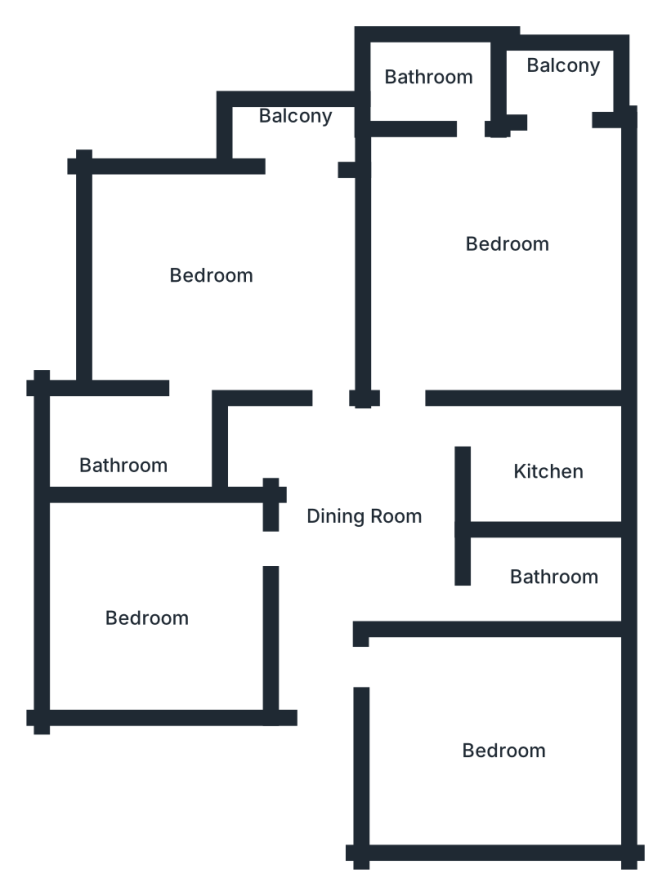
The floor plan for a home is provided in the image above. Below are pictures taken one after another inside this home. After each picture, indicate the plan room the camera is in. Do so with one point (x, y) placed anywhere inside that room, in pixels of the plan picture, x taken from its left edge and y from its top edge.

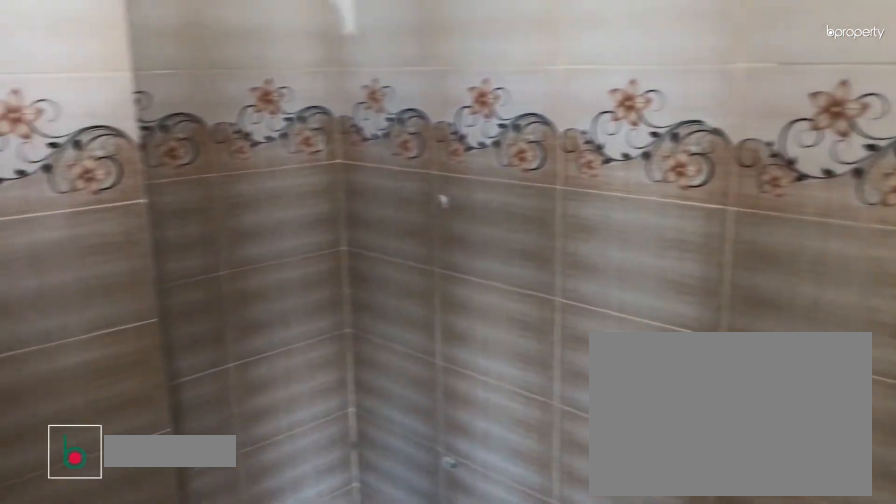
(423, 80)
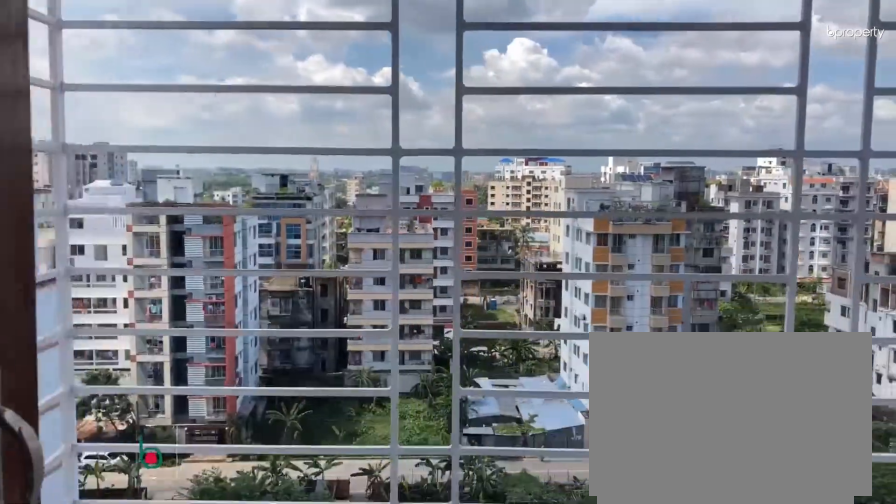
(555, 73)
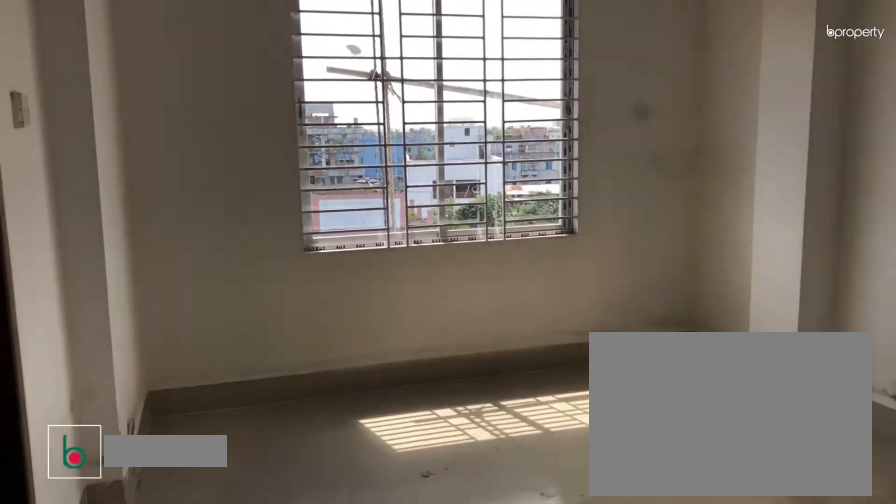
(223, 289)
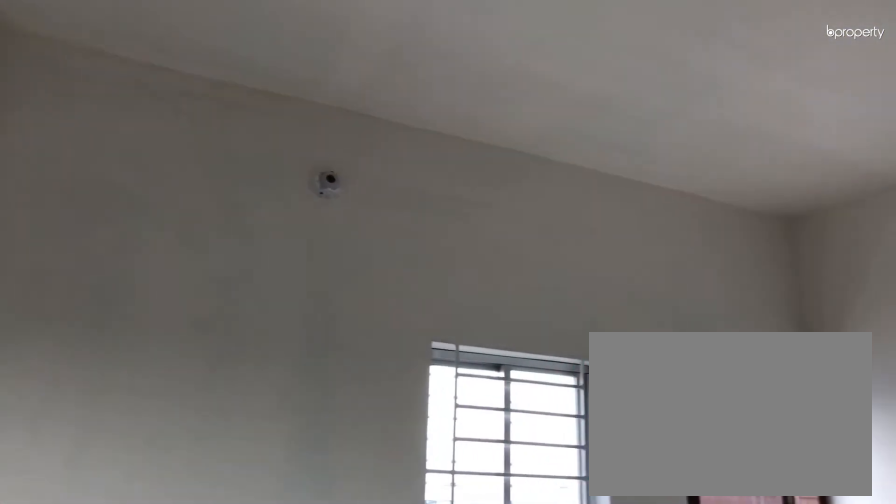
(223, 289)
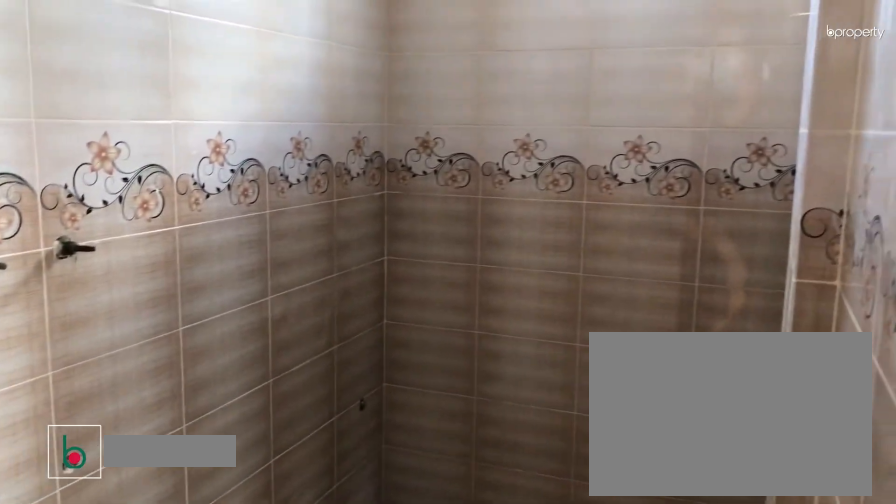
(136, 444)
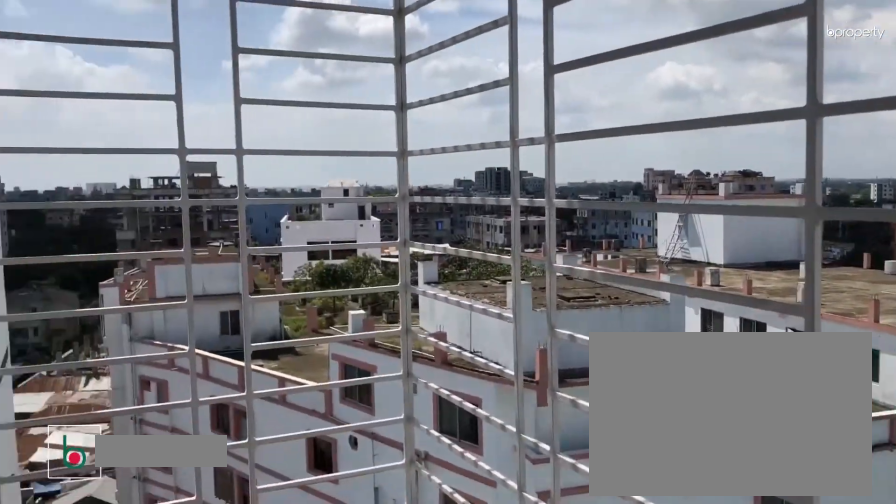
(285, 134)
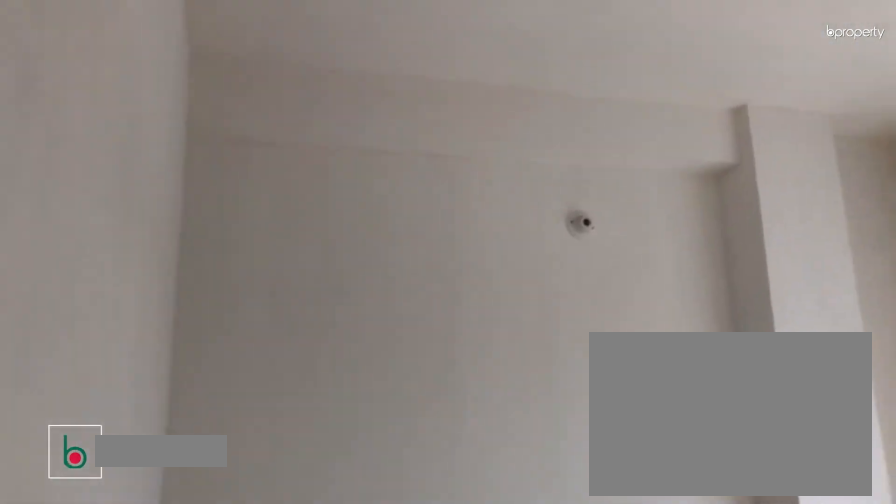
(152, 608)
